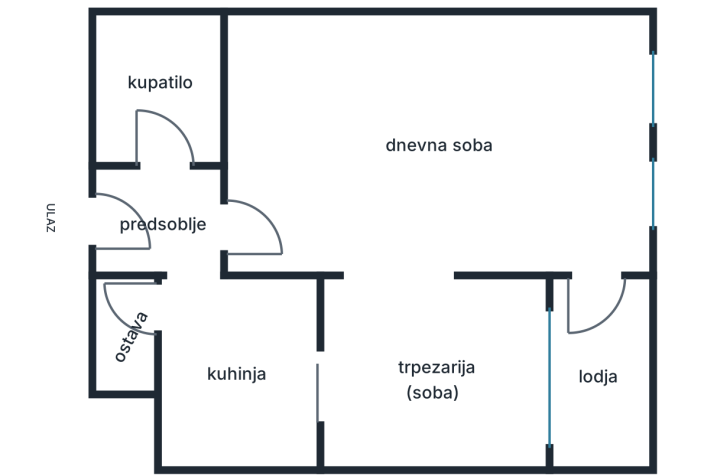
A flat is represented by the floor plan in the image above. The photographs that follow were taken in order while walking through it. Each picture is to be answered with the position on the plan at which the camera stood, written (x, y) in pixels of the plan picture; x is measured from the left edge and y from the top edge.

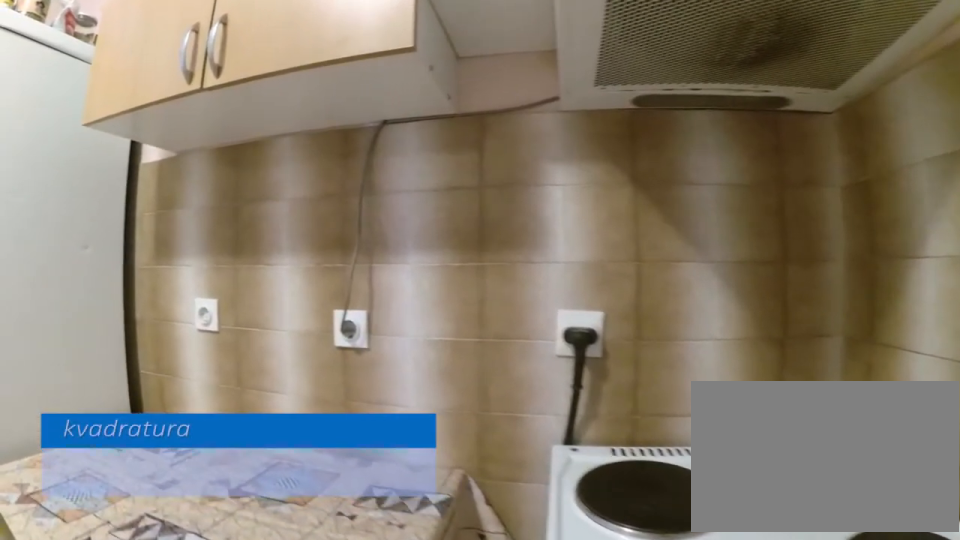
(182, 406)
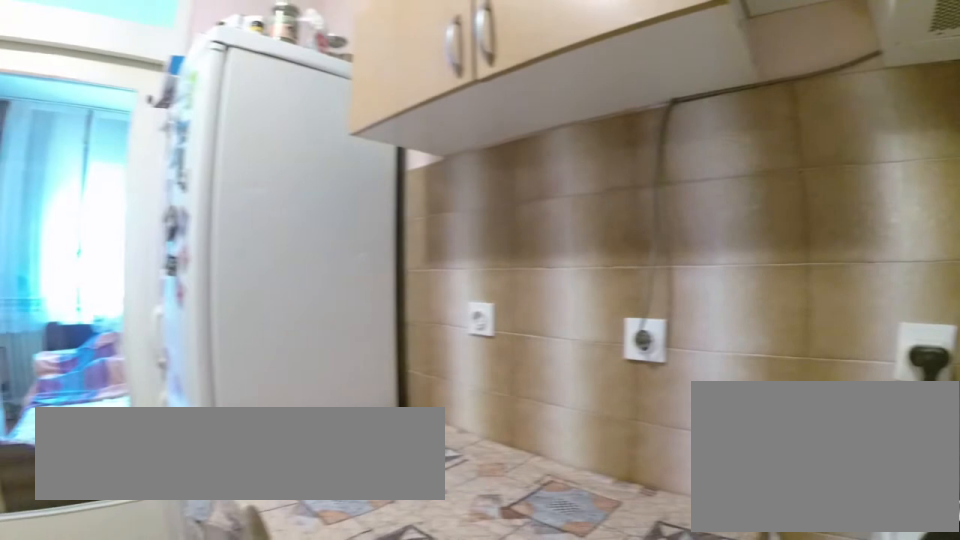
(172, 413)
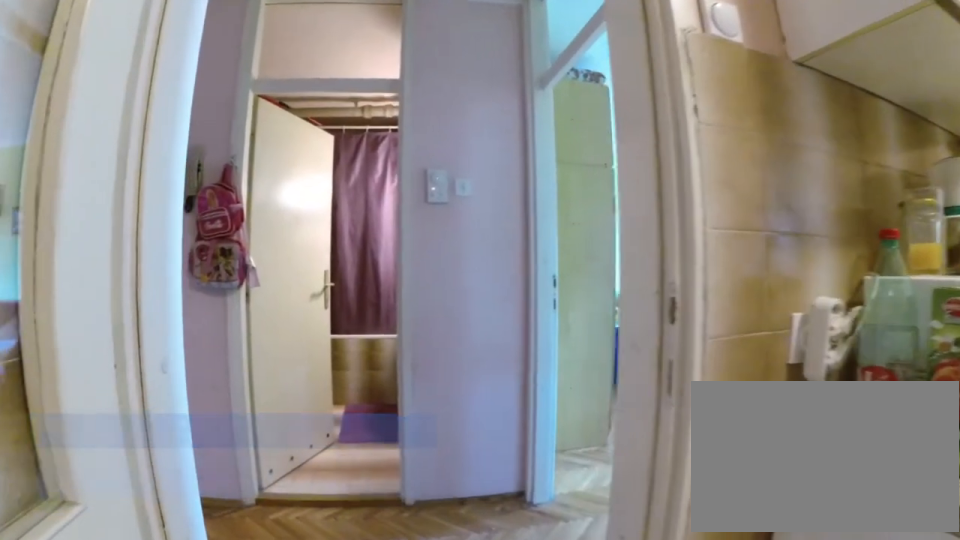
(188, 383)
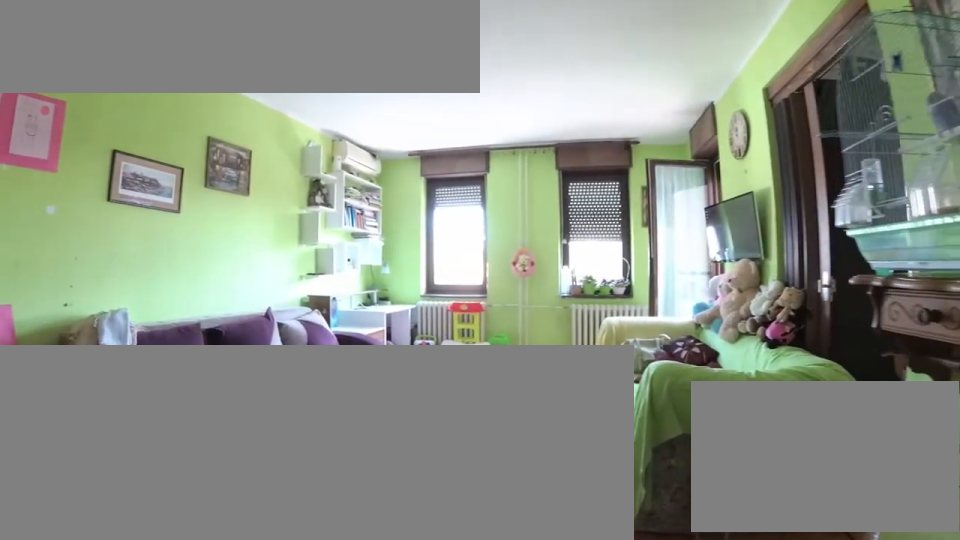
(263, 207)
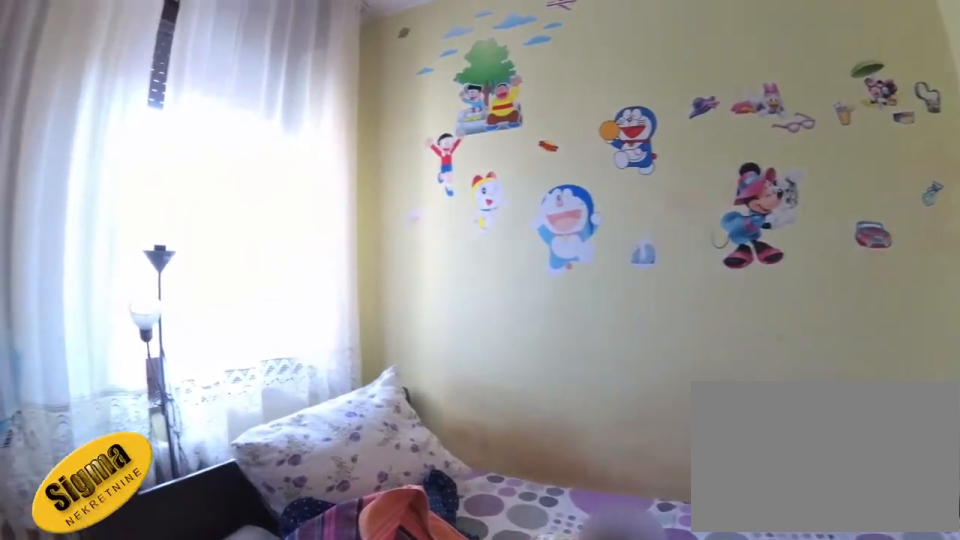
(440, 370)
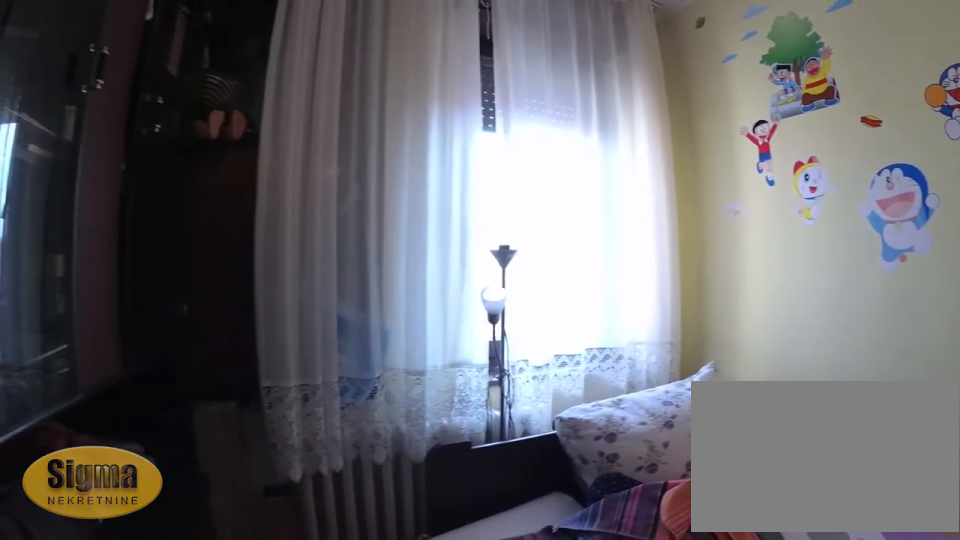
(436, 385)
